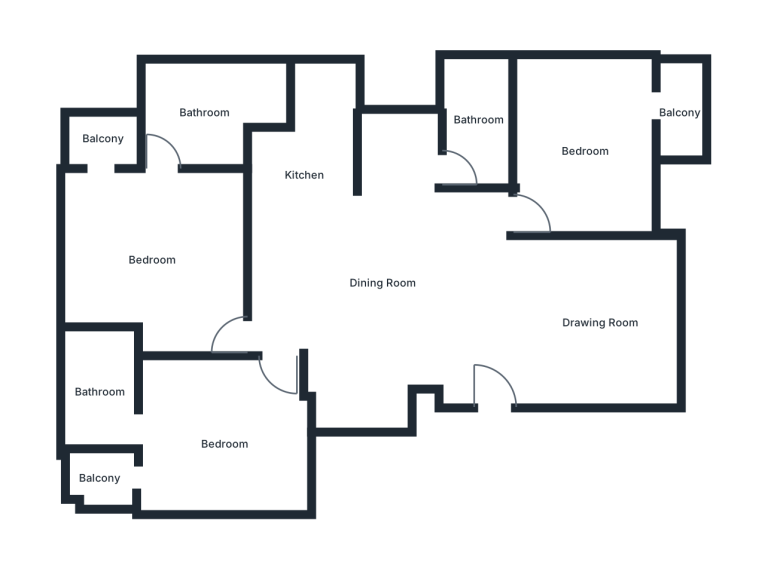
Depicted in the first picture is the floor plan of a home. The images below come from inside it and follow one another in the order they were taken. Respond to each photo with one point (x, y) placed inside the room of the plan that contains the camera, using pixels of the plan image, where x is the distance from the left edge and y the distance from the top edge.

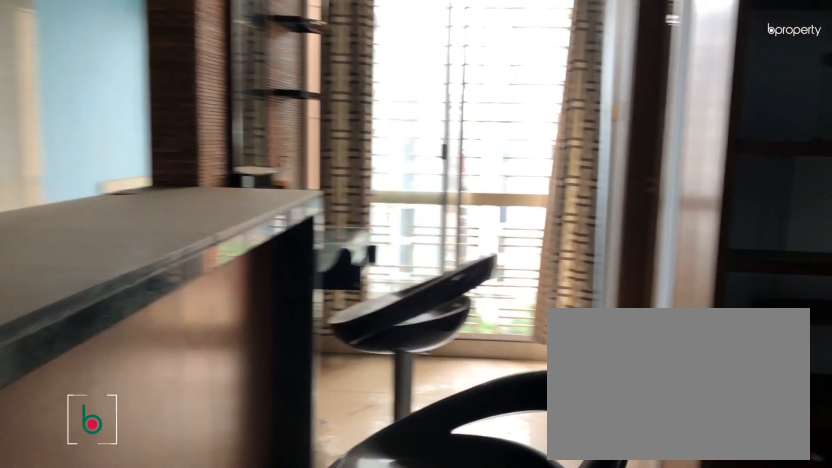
(381, 283)
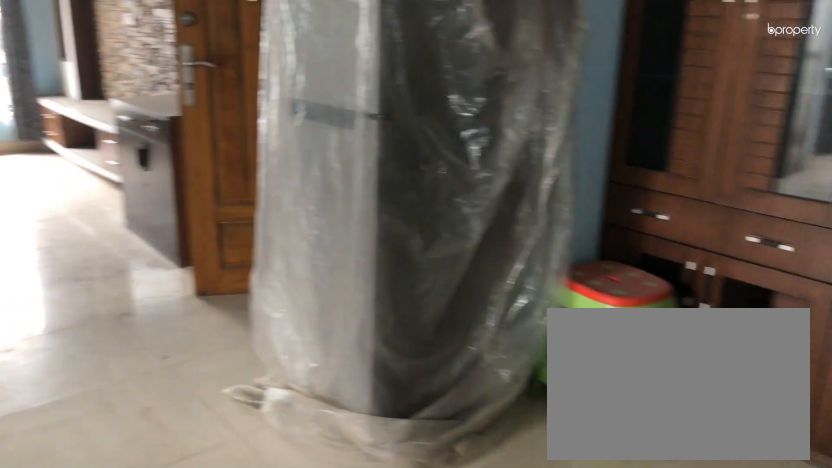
(381, 283)
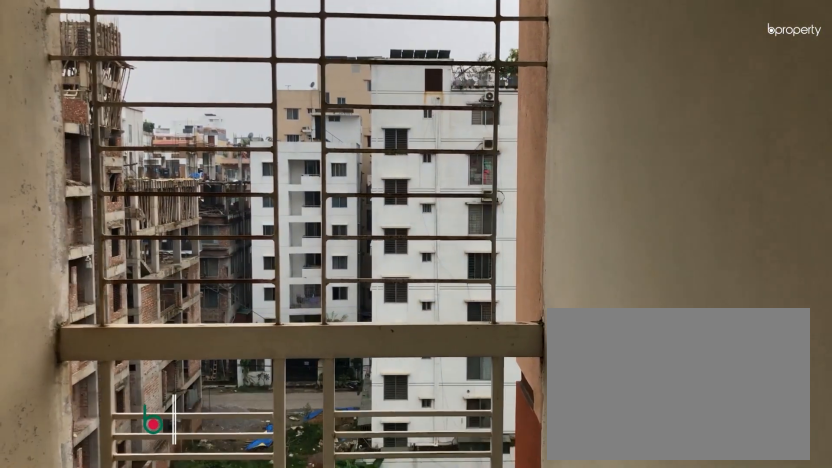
(103, 138)
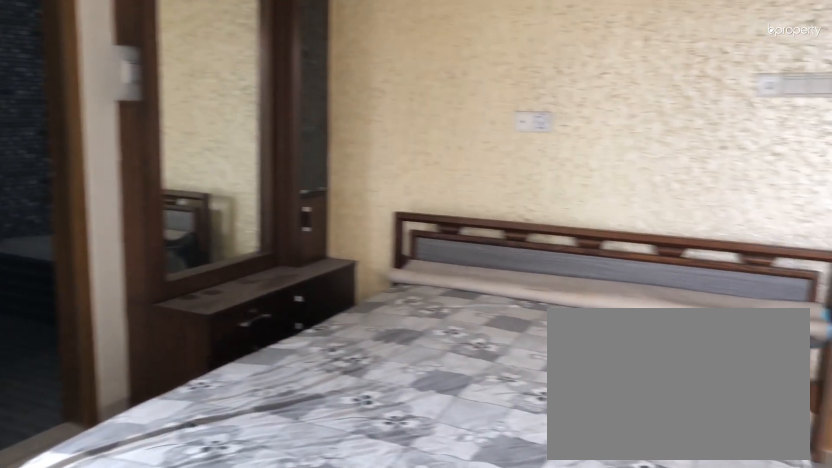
(226, 444)
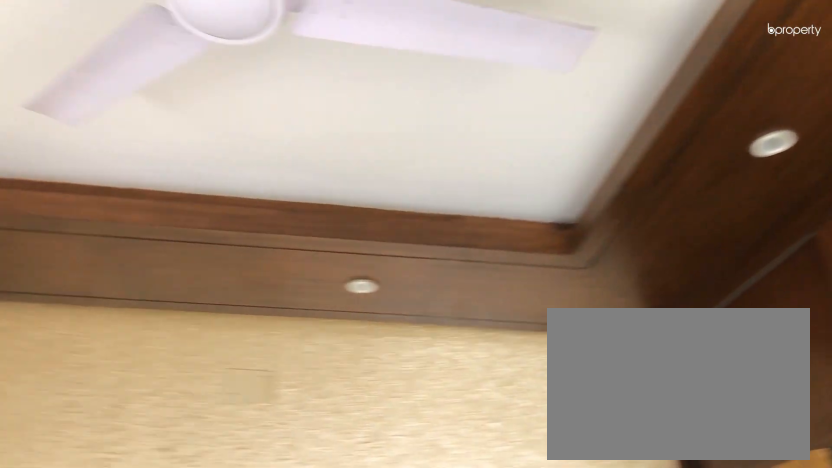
(225, 444)
